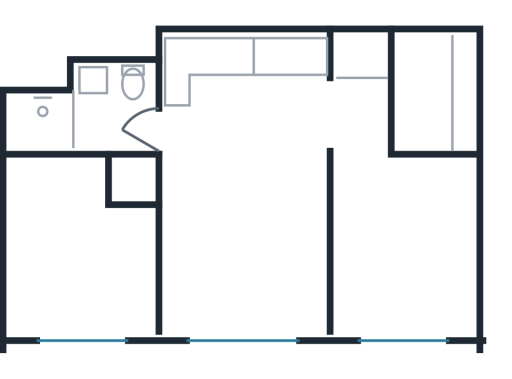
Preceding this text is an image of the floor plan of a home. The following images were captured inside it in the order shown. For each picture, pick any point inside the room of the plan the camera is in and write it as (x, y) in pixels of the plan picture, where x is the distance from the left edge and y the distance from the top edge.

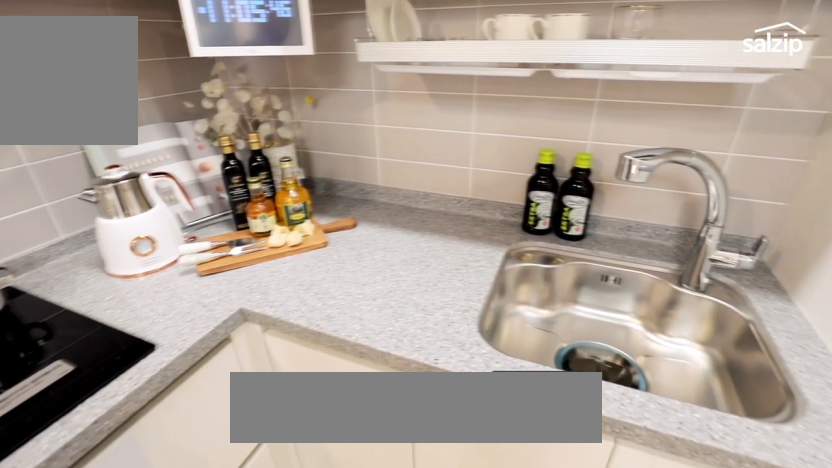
(254, 101)
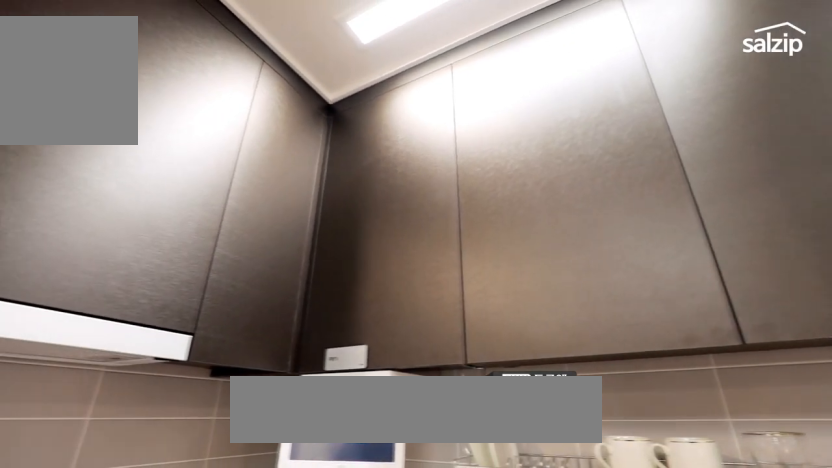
(255, 101)
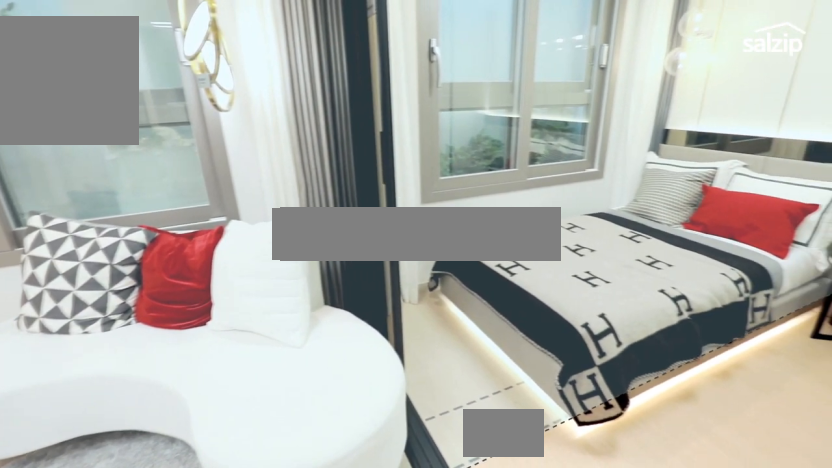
(246, 247)
